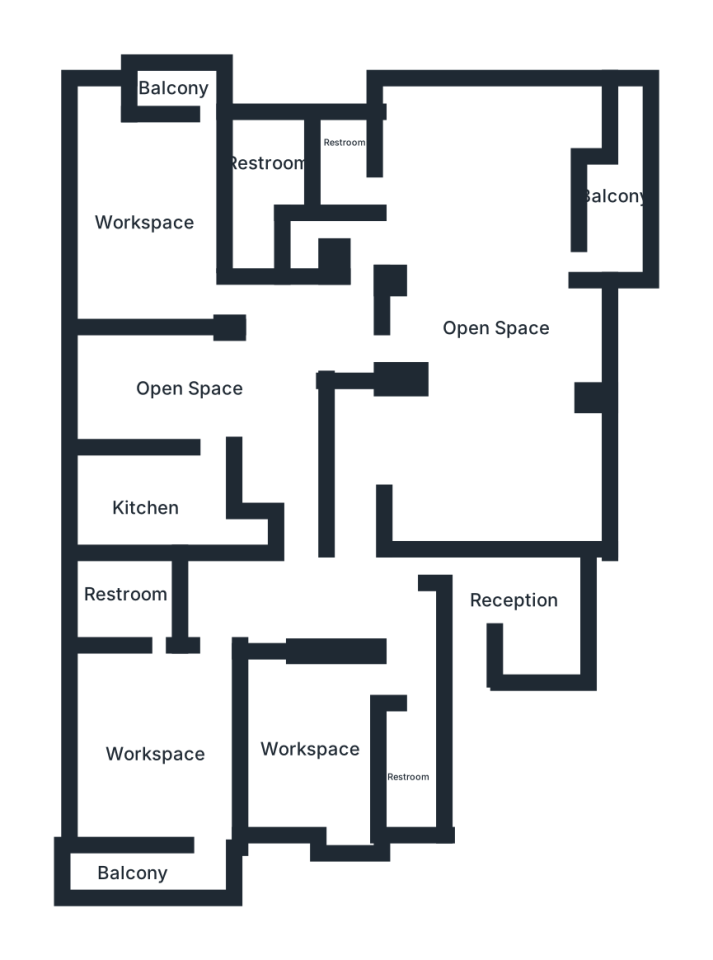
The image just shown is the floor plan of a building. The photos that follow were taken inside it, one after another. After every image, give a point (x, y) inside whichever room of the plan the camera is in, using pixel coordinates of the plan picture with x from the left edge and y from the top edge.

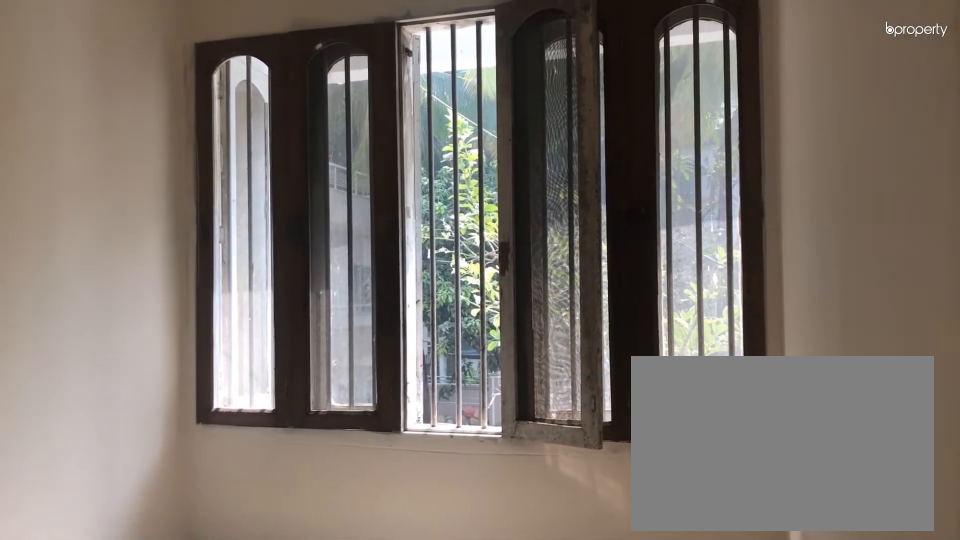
(512, 613)
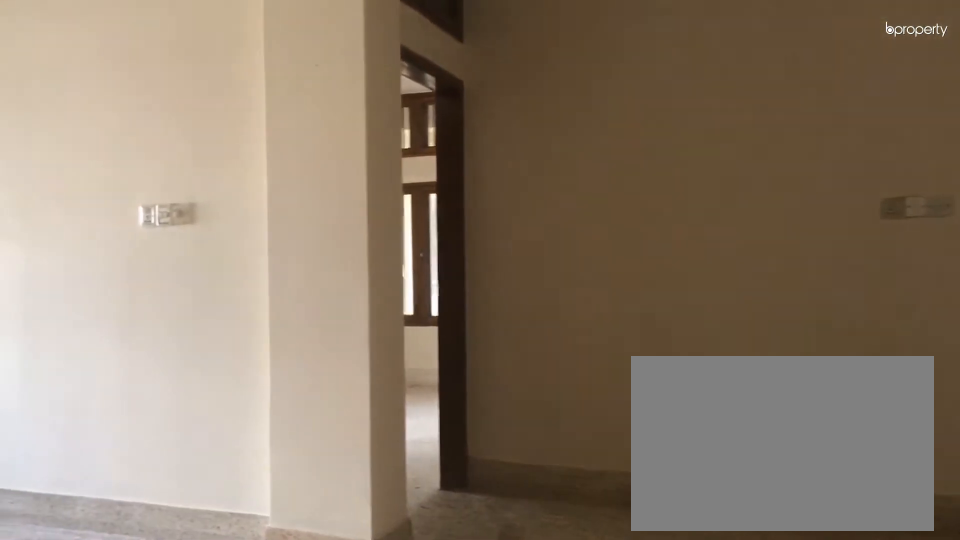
(253, 394)
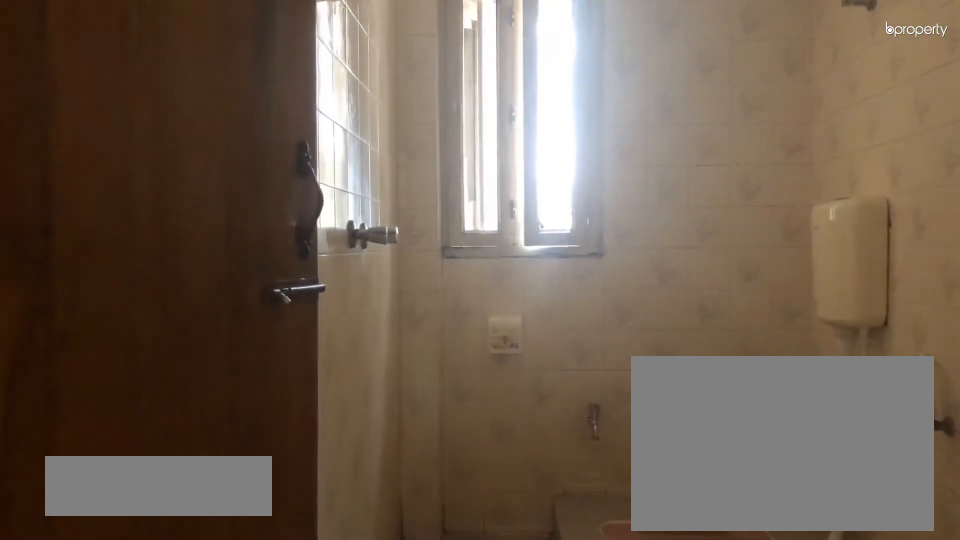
(409, 761)
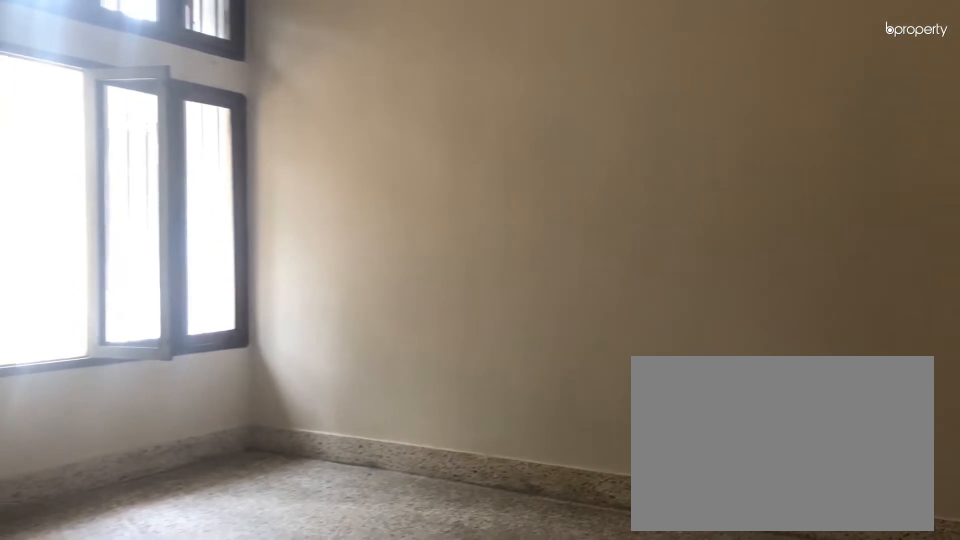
(310, 750)
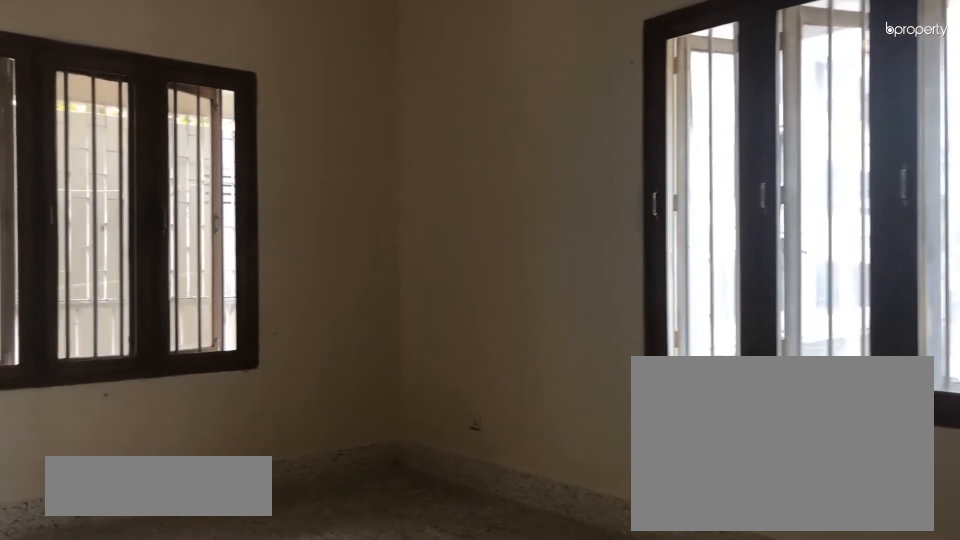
(162, 730)
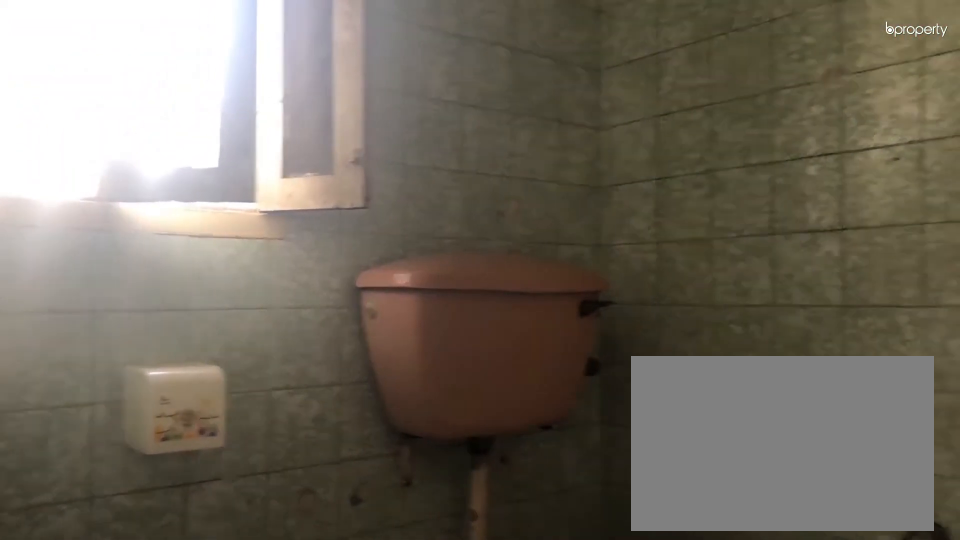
(122, 602)
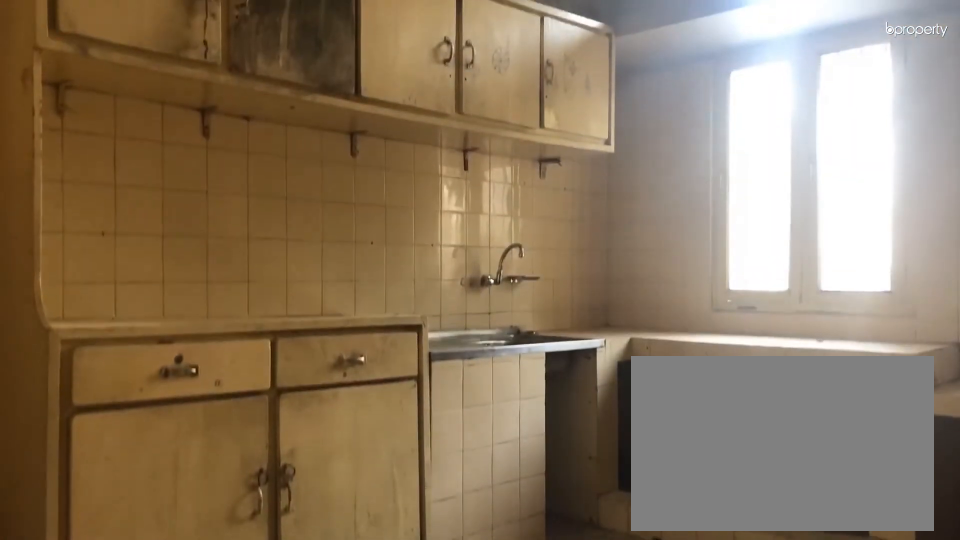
(144, 513)
